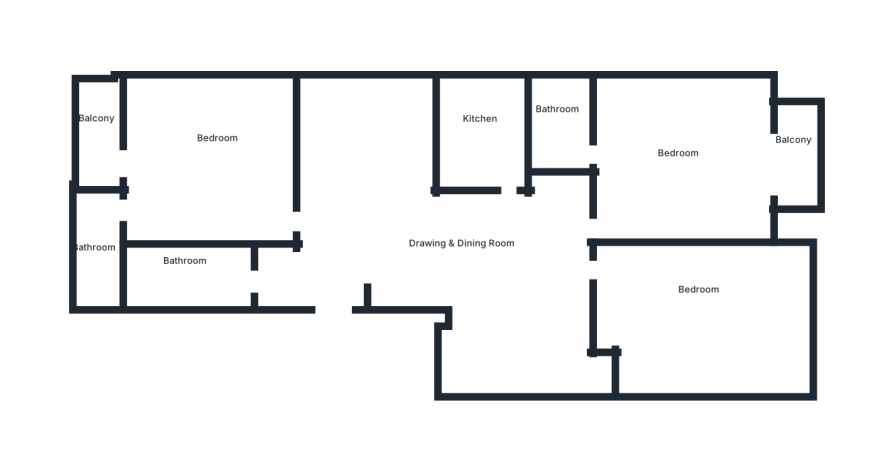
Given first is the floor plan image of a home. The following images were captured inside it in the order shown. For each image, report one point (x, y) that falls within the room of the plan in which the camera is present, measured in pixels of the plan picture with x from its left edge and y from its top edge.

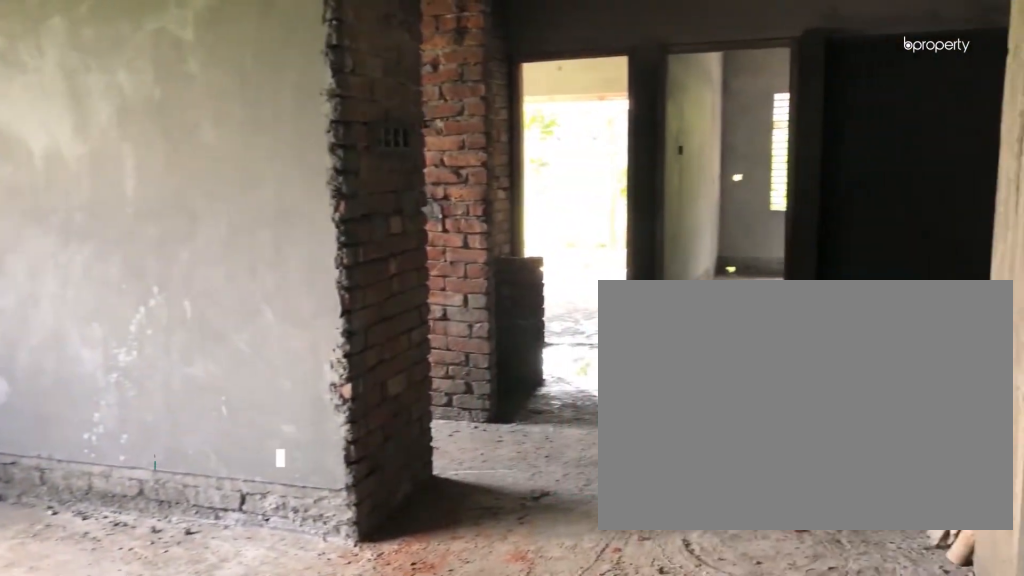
(352, 284)
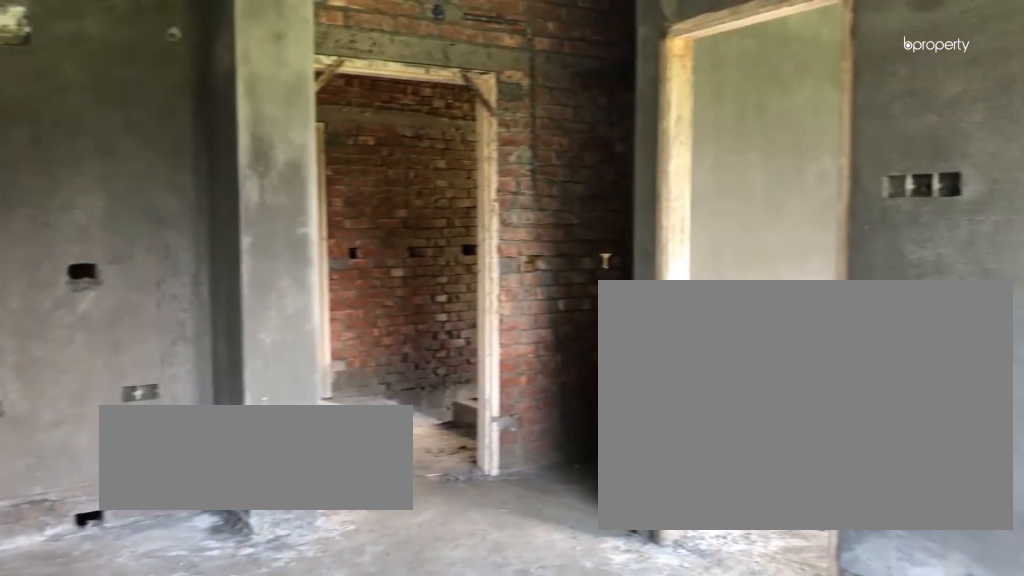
(402, 246)
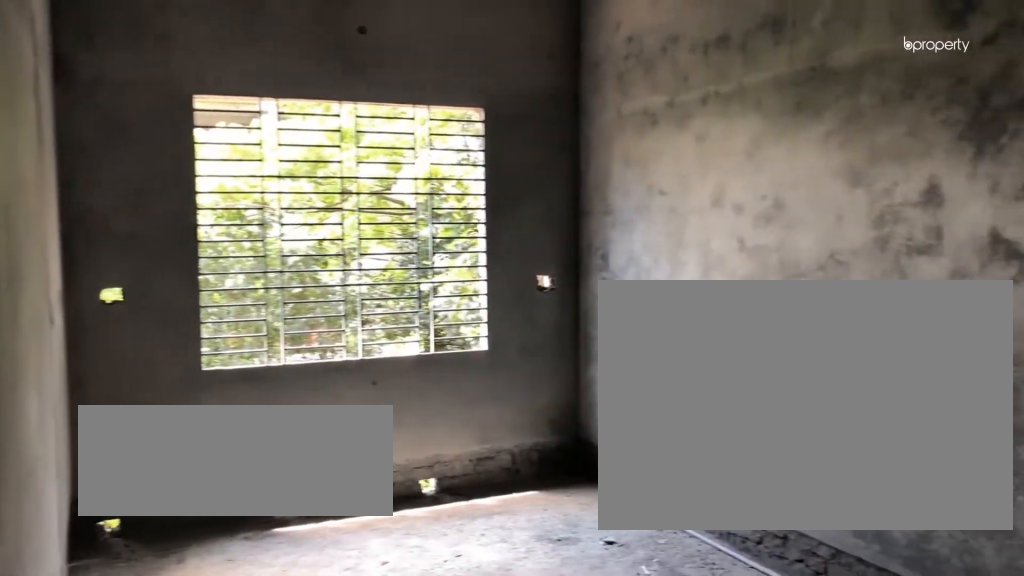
(691, 291)
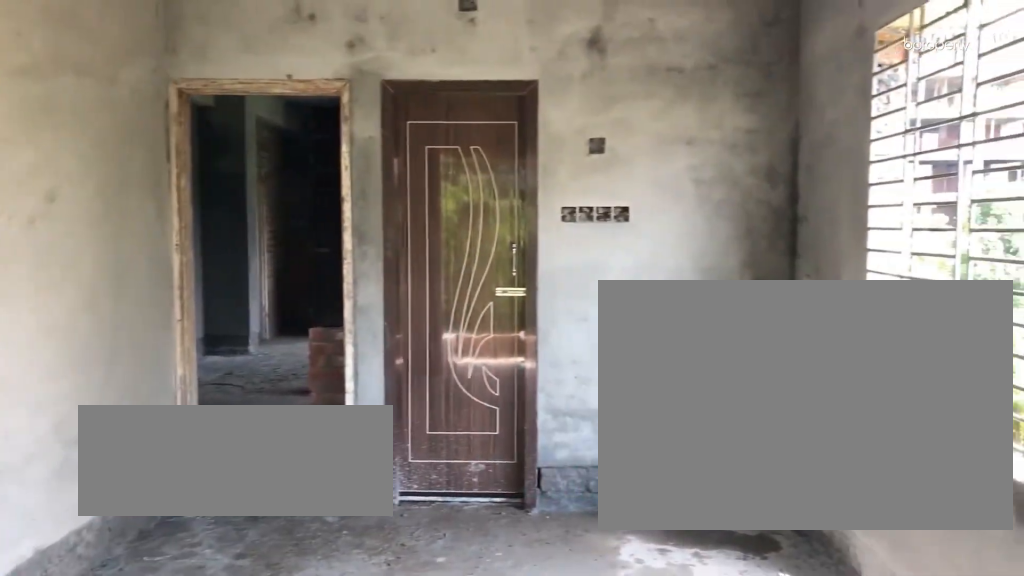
(676, 155)
